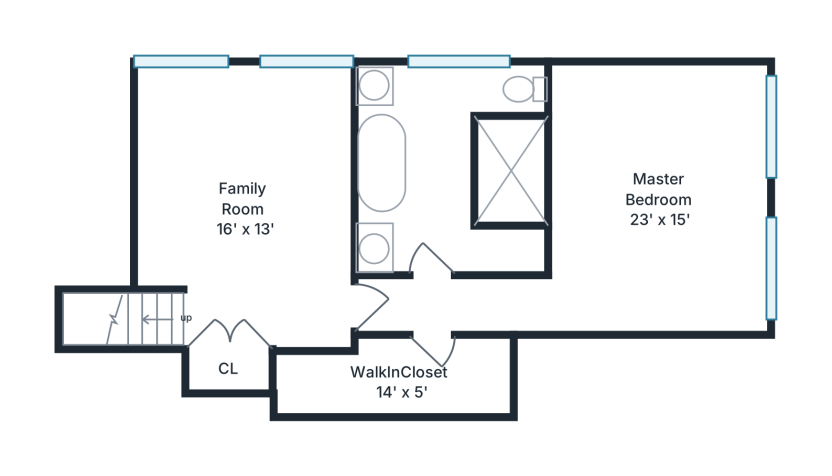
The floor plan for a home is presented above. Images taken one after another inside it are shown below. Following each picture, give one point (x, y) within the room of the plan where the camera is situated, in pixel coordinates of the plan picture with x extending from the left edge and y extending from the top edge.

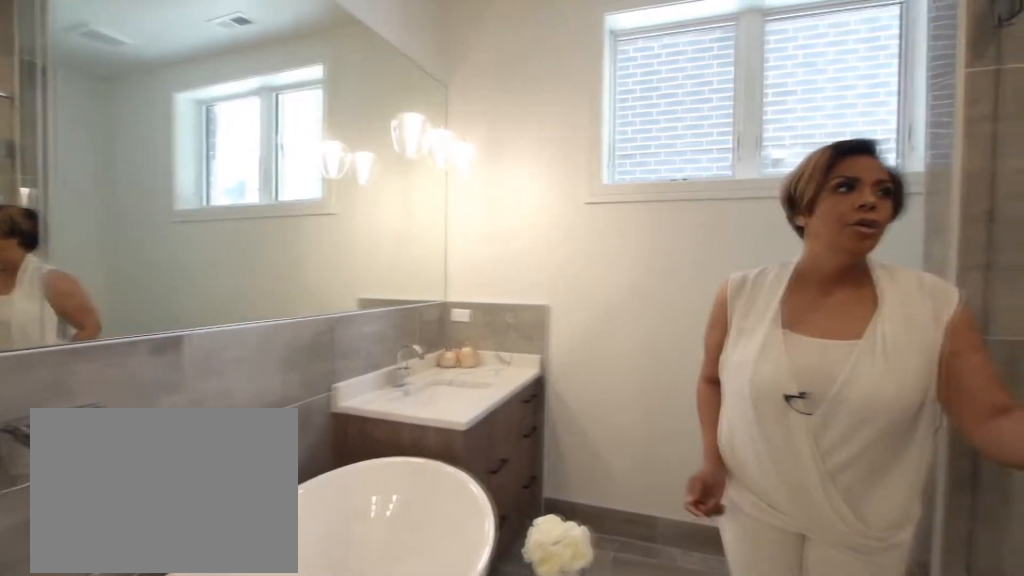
(452, 170)
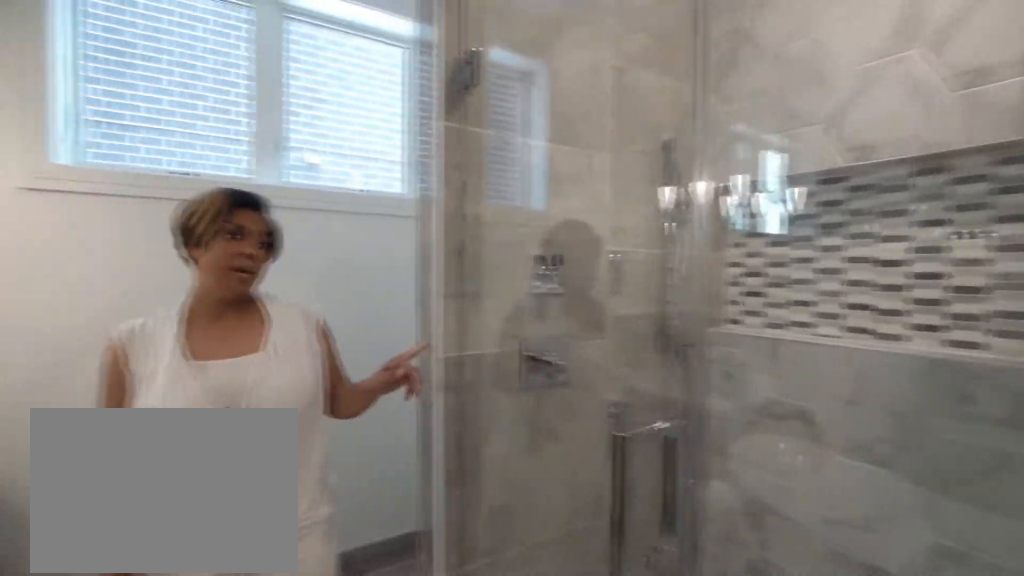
(452, 170)
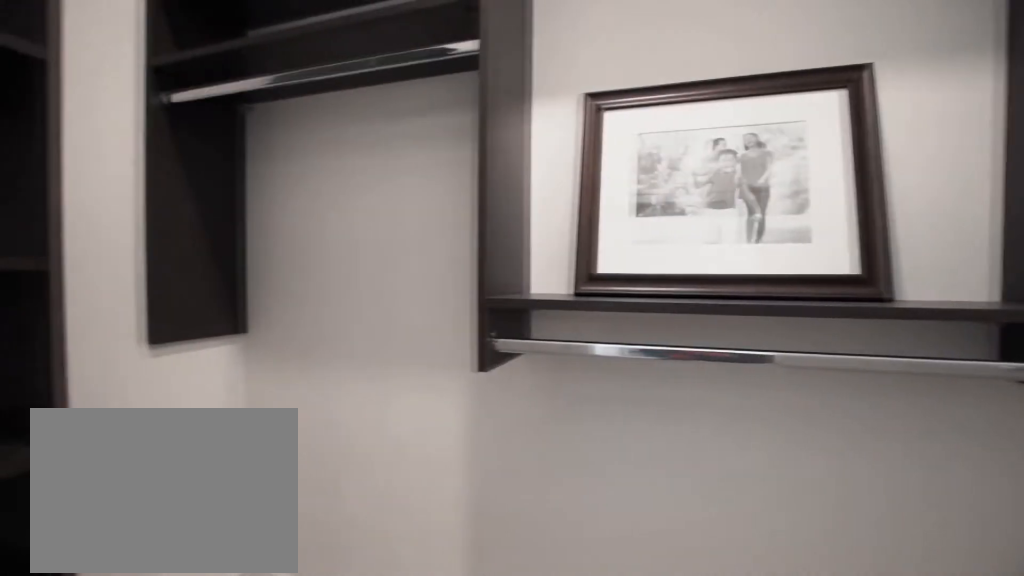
(397, 378)
